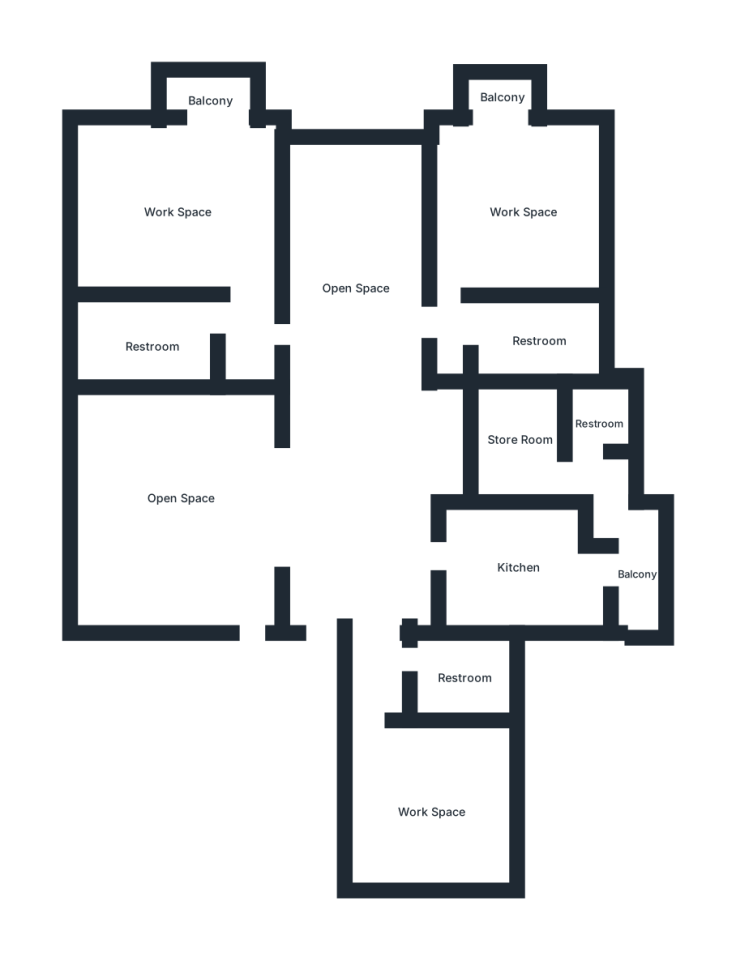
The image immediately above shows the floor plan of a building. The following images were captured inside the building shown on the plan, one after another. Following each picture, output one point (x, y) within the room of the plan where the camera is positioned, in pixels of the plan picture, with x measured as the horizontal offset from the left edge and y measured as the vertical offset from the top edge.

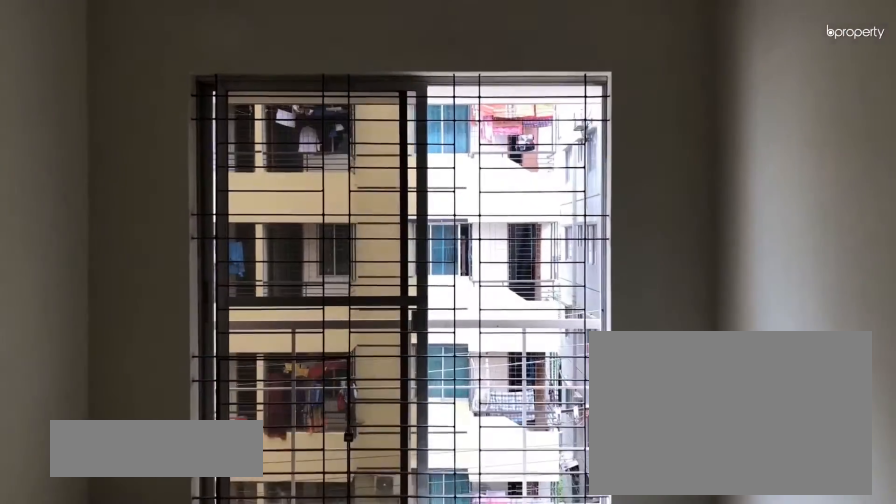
(363, 289)
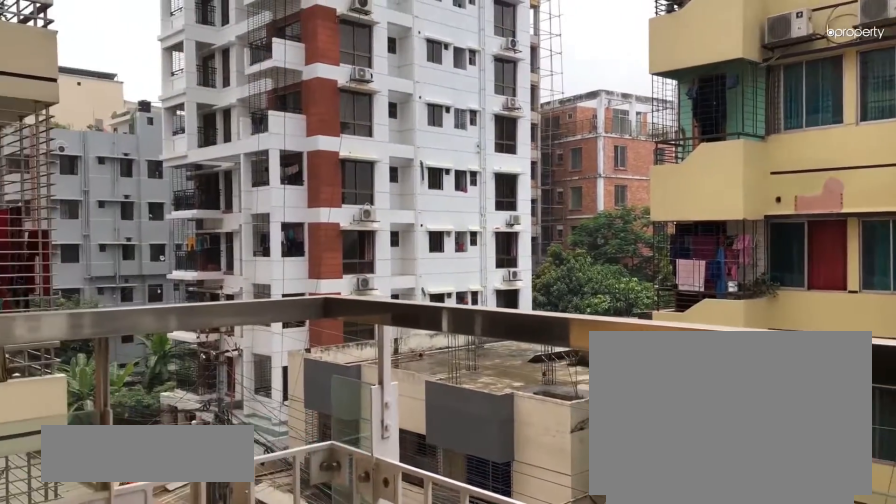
(215, 99)
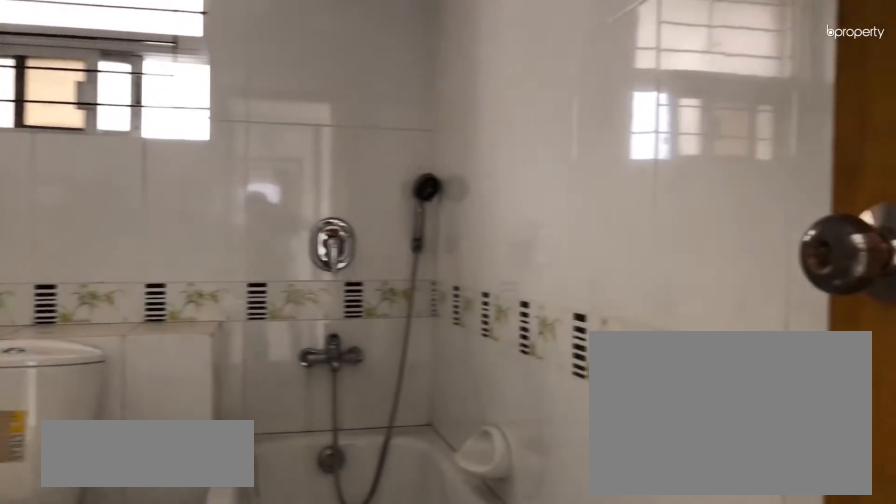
(168, 331)
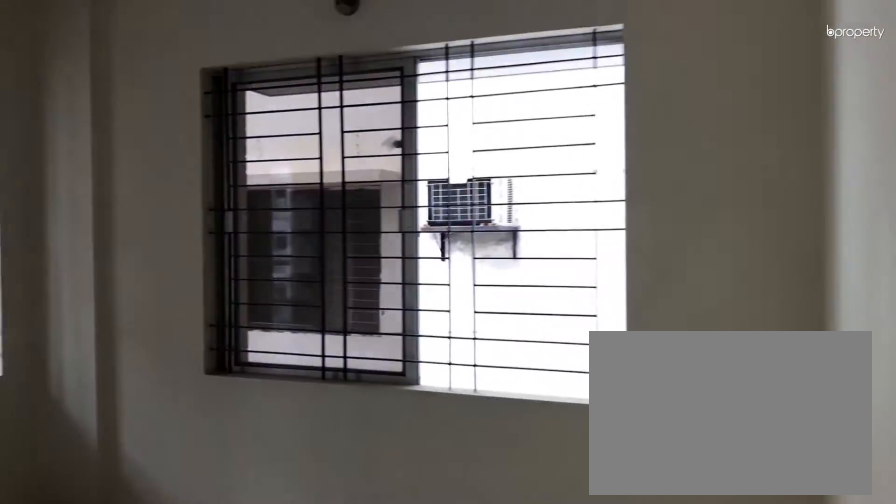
(520, 213)
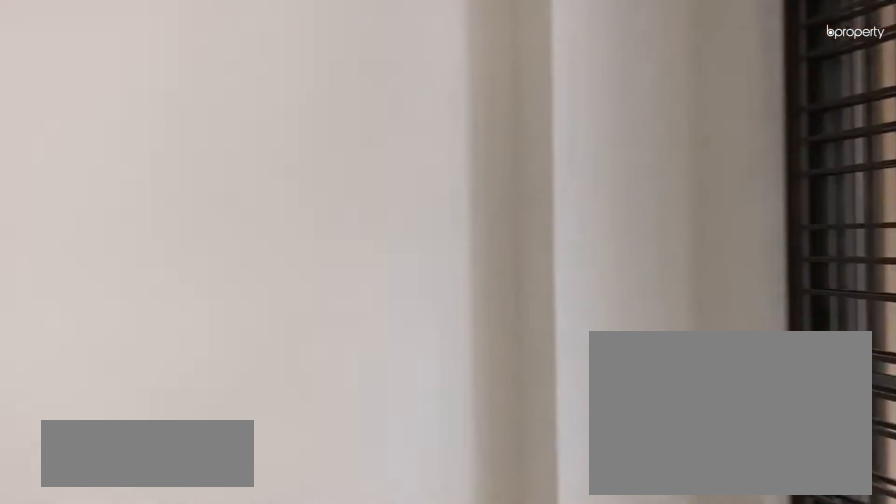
(520, 213)
